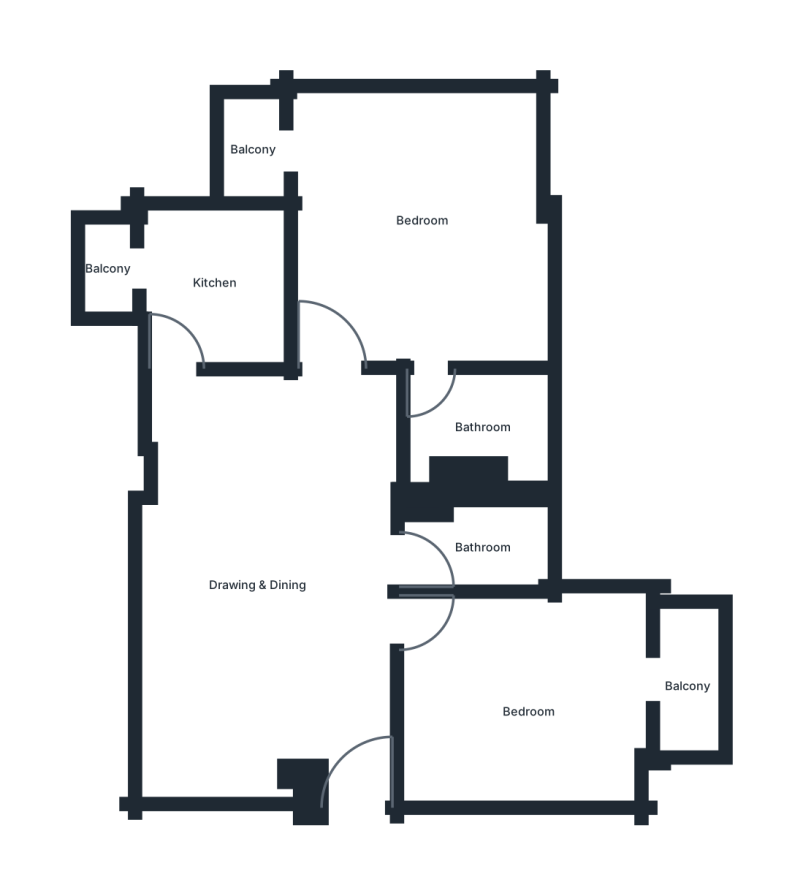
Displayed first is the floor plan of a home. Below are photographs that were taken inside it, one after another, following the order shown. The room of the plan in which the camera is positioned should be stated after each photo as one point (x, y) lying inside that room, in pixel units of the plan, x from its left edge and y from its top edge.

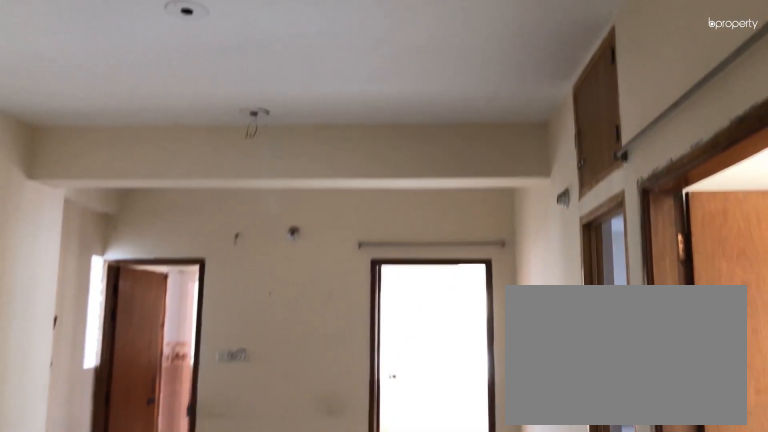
(258, 565)
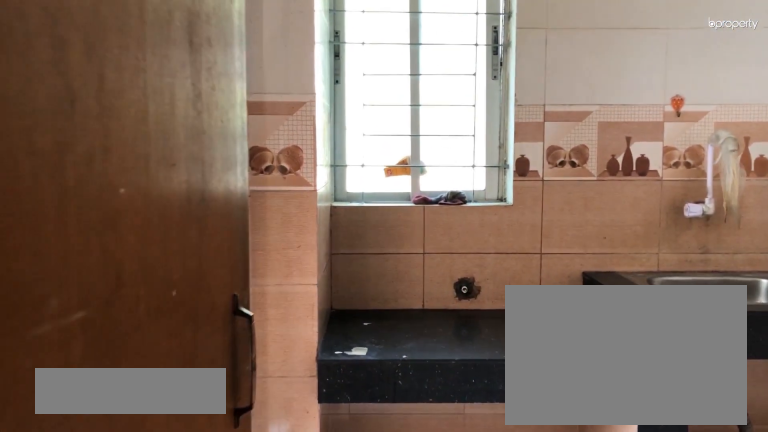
(206, 286)
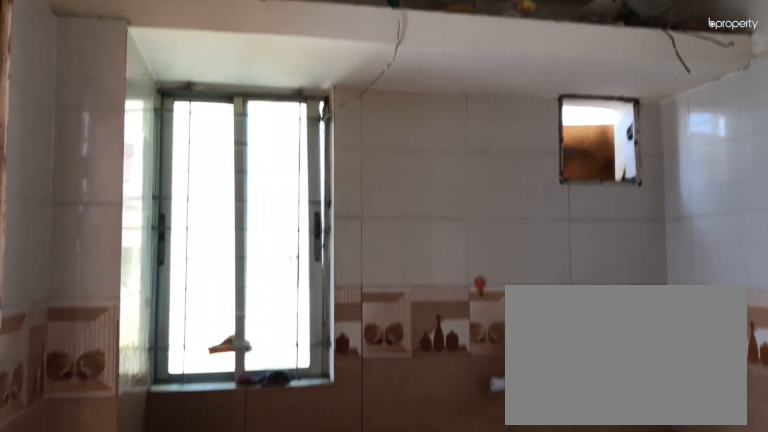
(206, 286)
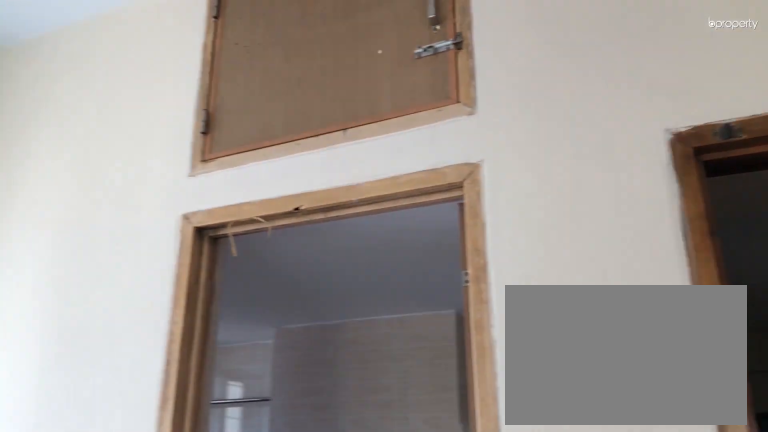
(419, 212)
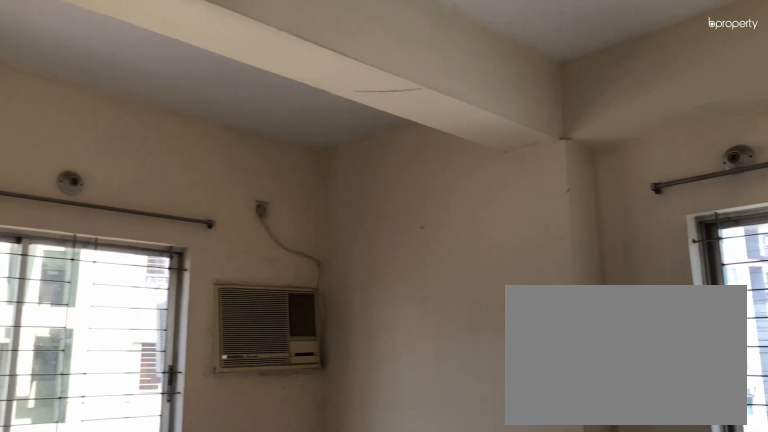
(419, 212)
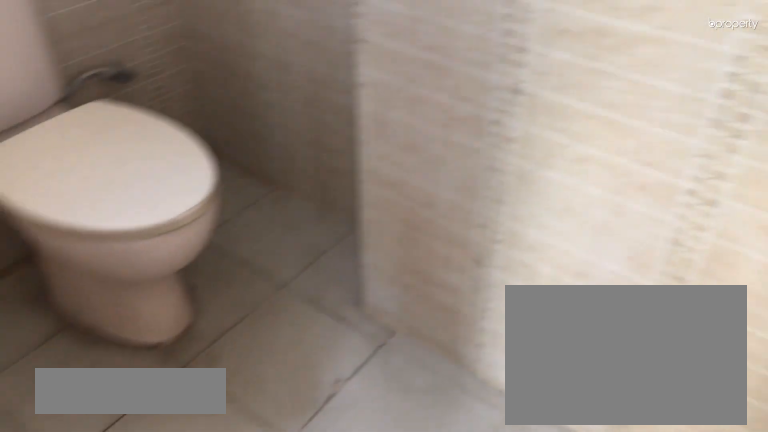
(473, 416)
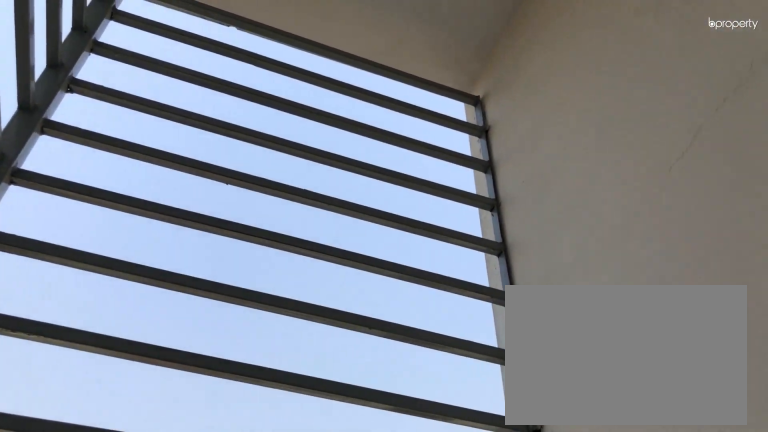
(247, 146)
